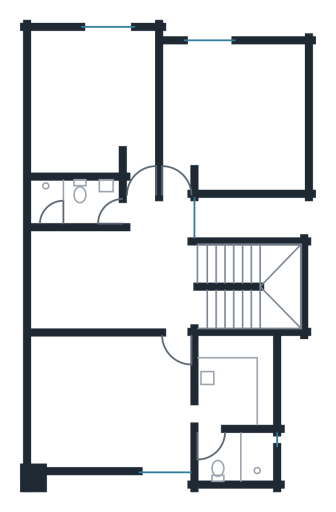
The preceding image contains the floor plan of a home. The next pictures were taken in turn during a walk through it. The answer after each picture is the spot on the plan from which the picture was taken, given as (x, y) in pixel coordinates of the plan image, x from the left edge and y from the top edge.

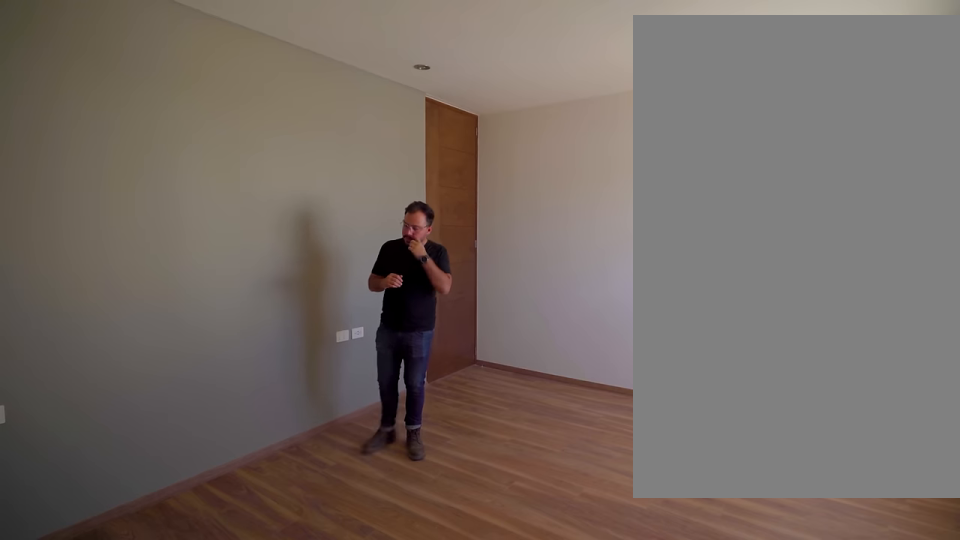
(50, 449)
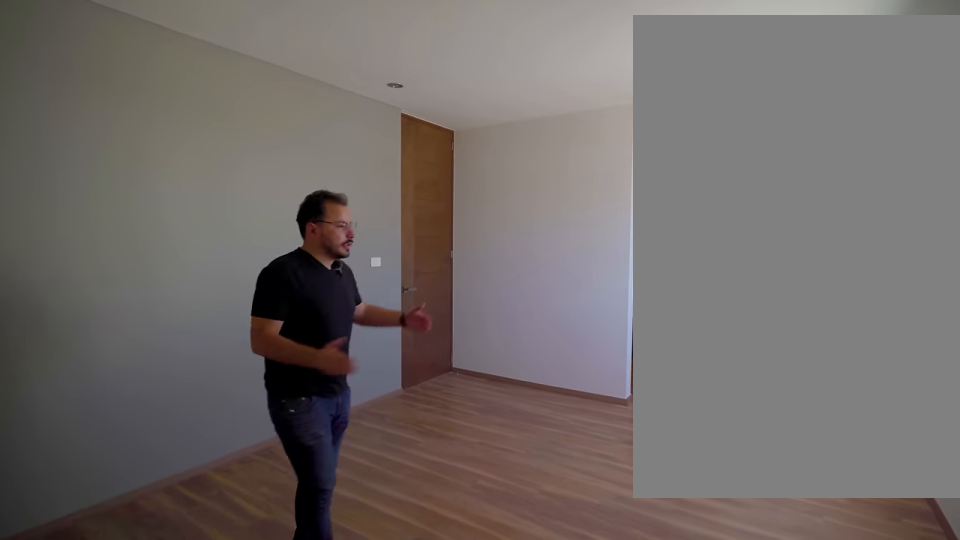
(49, 447)
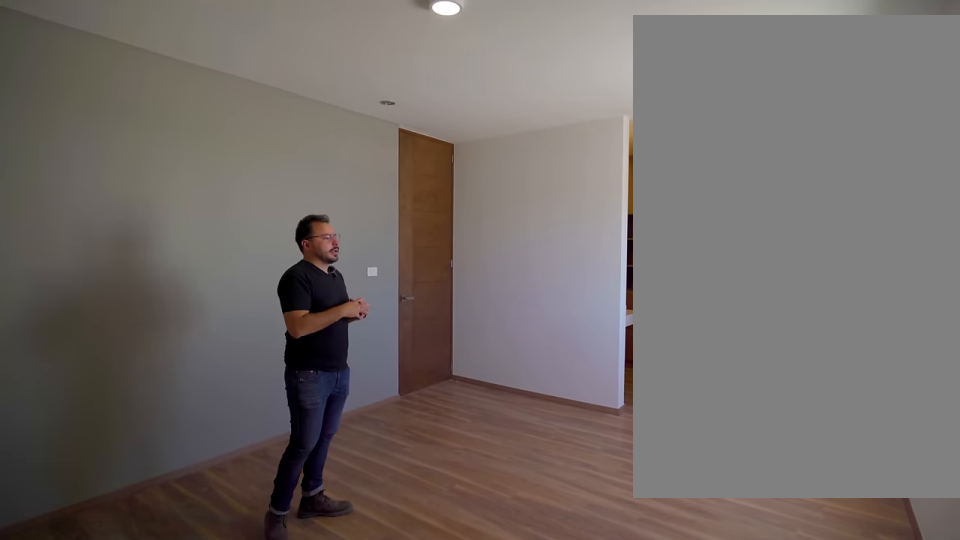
(48, 448)
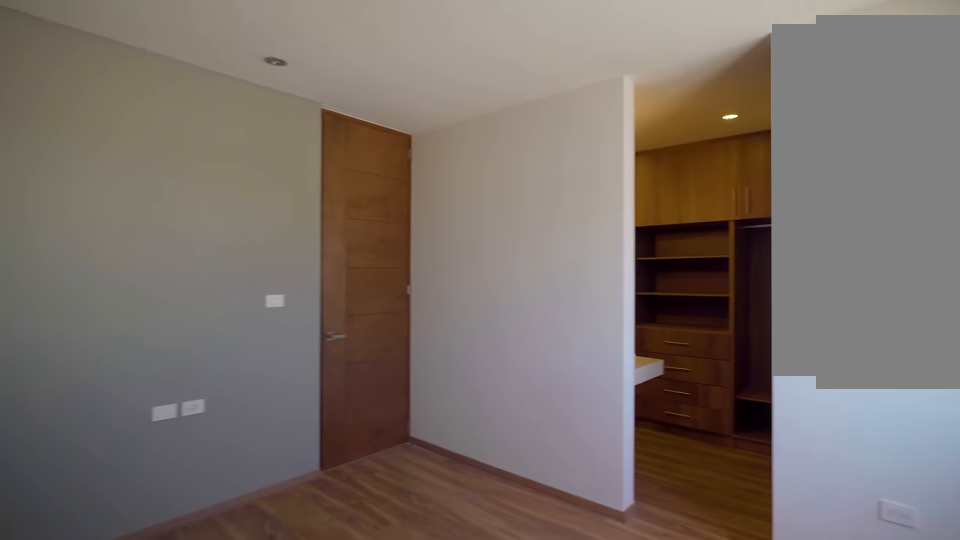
(84, 446)
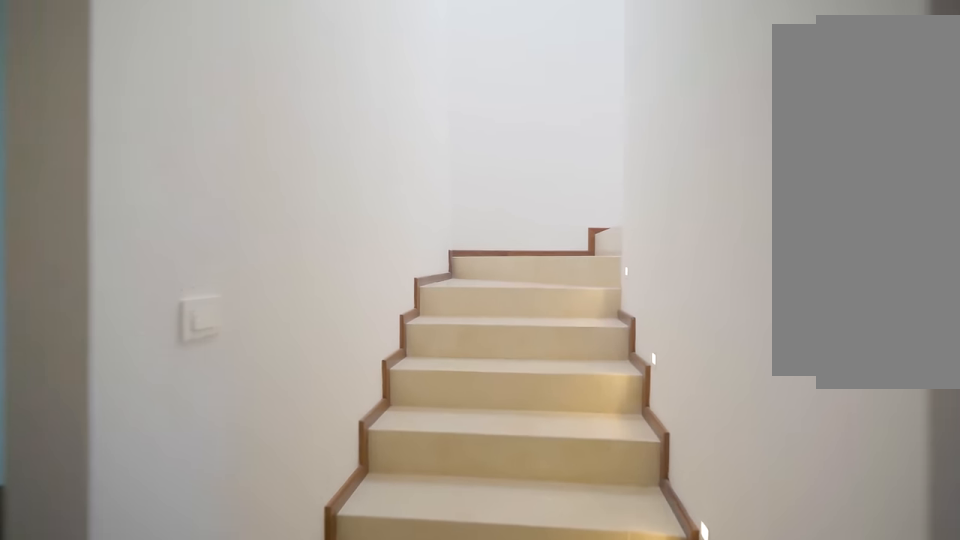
(179, 277)
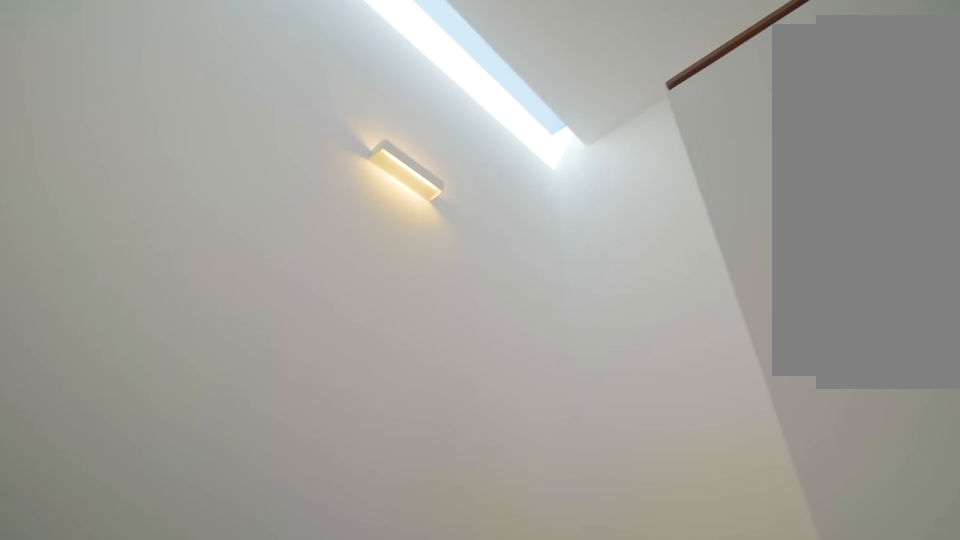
(264, 266)
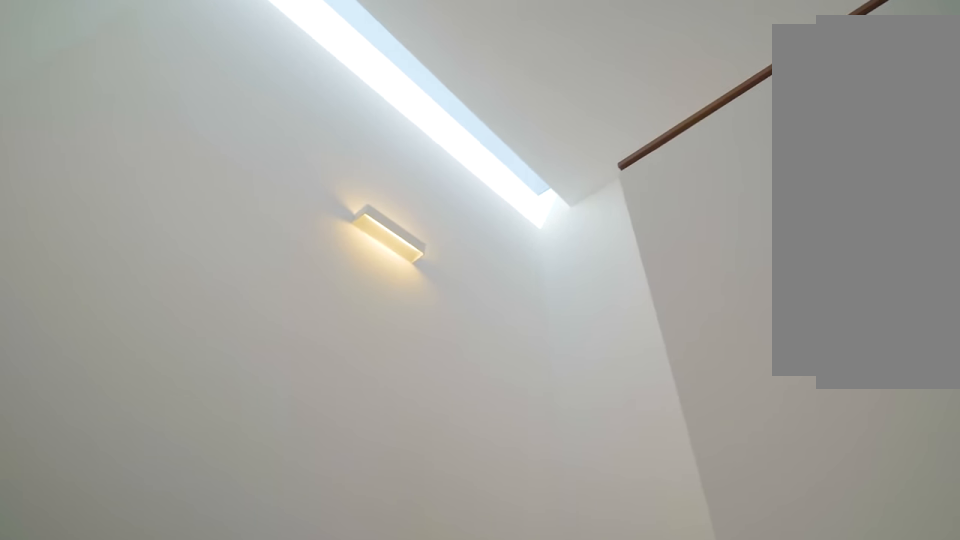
(264, 266)
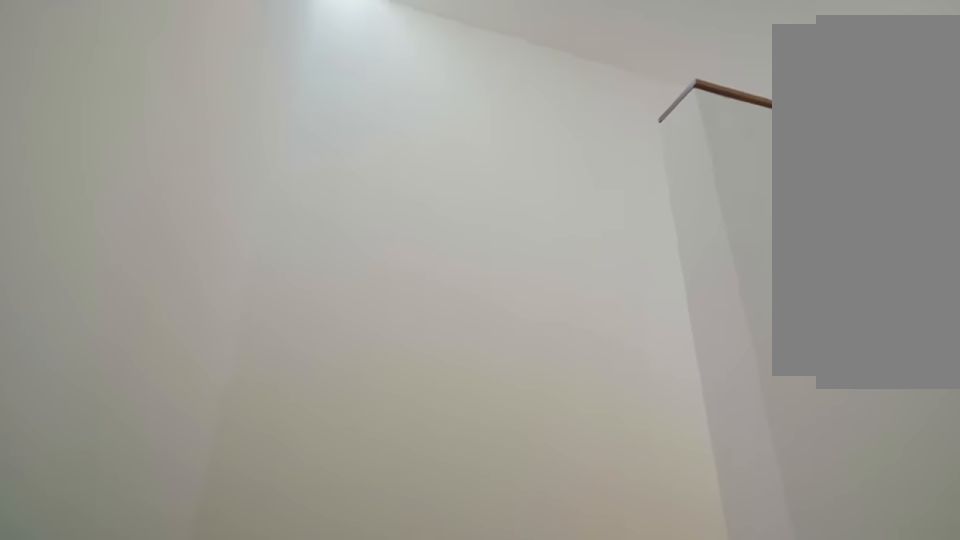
(272, 264)
